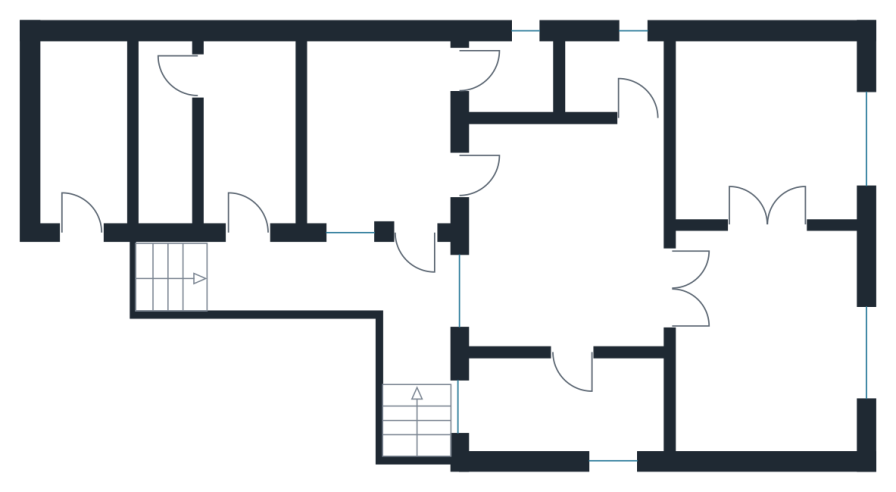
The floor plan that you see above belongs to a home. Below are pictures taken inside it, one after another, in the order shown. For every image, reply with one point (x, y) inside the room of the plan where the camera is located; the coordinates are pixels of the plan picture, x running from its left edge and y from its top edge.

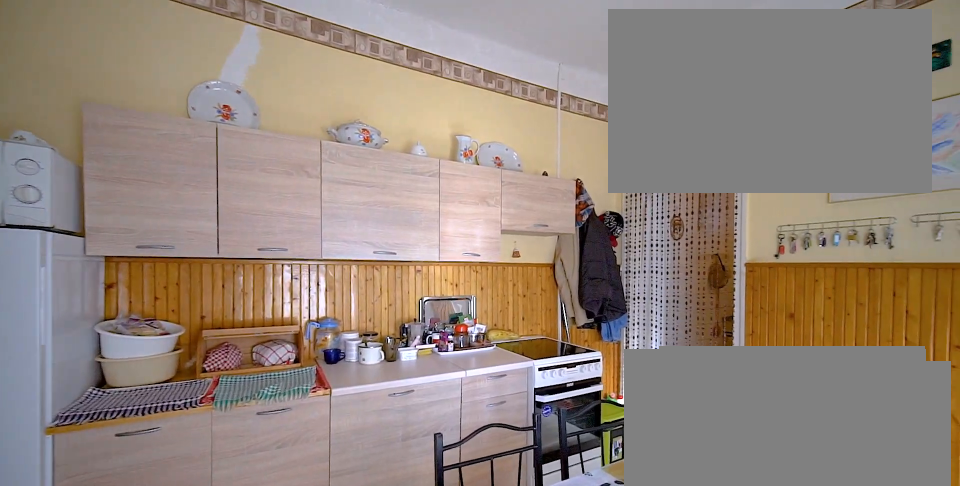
(381, 136)
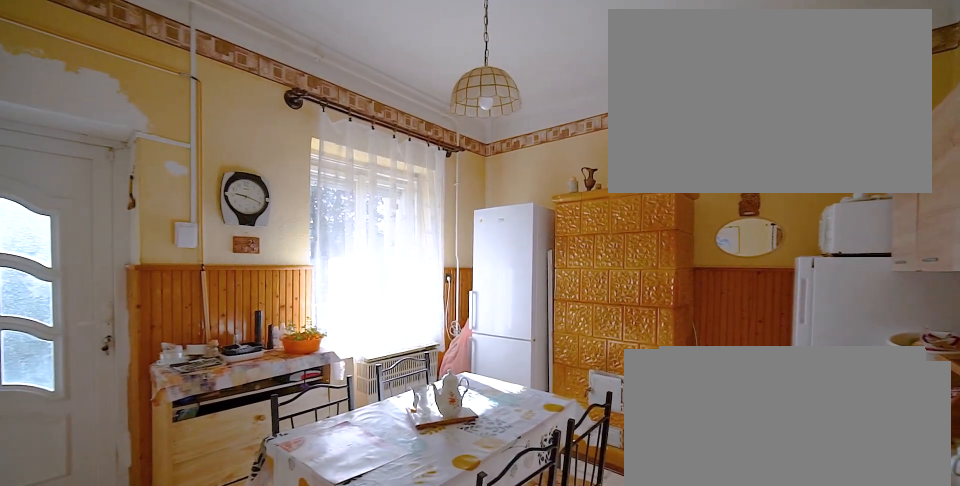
(382, 136)
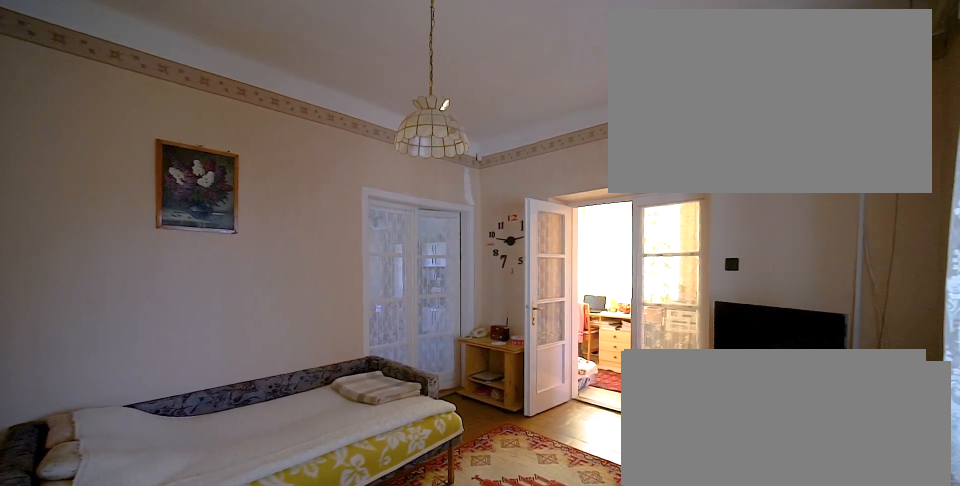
(569, 248)
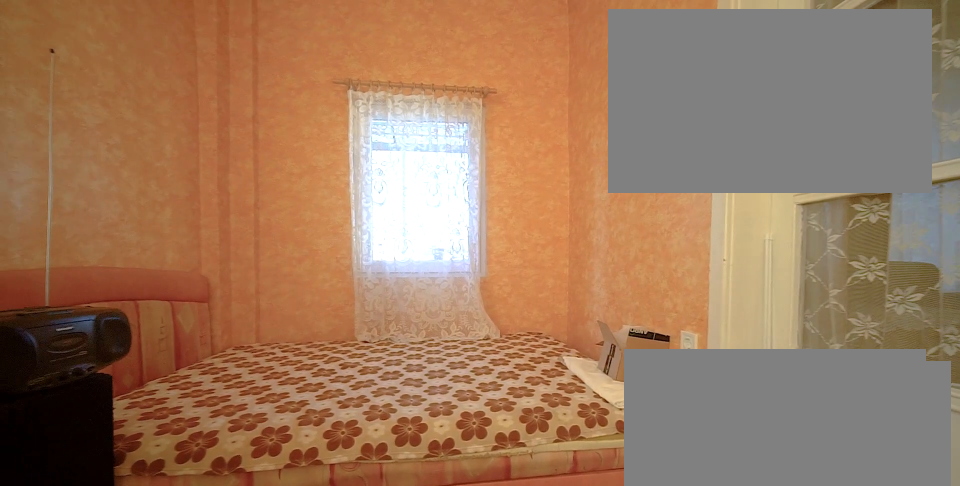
(570, 412)
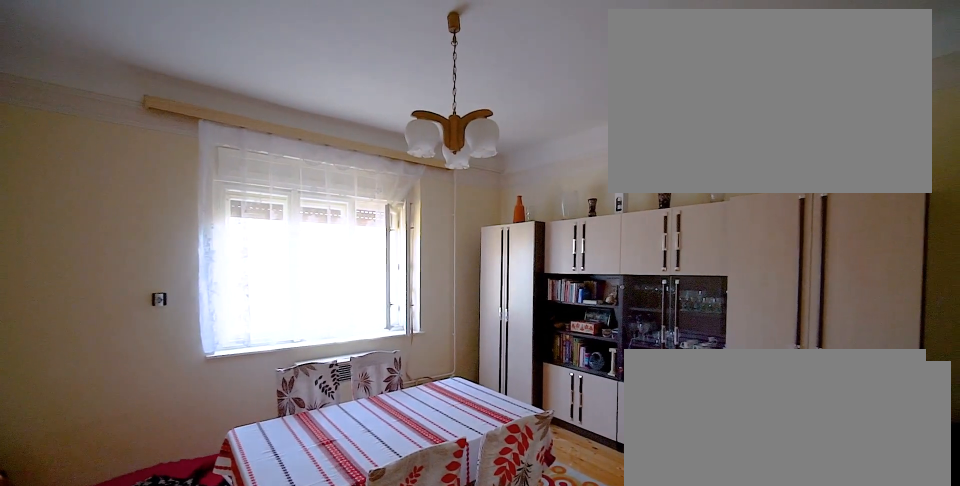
(768, 346)
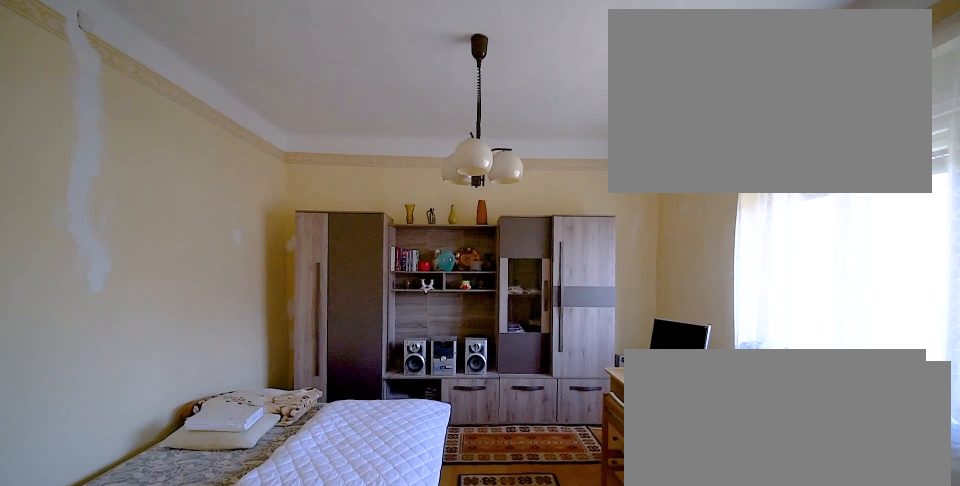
(768, 133)
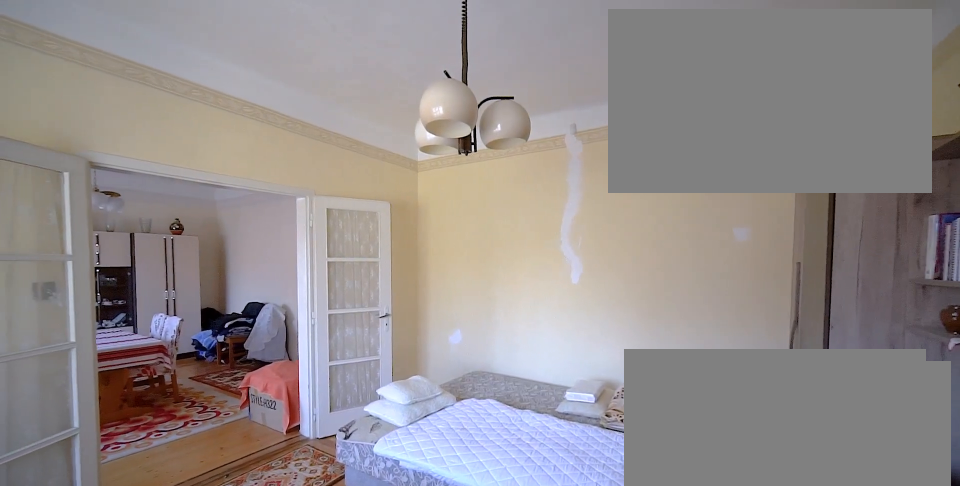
(768, 133)
